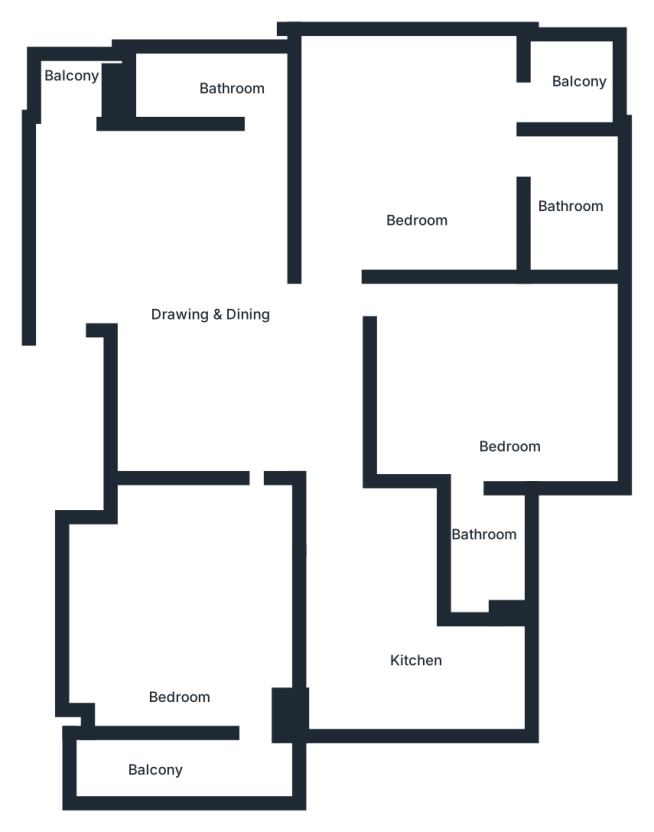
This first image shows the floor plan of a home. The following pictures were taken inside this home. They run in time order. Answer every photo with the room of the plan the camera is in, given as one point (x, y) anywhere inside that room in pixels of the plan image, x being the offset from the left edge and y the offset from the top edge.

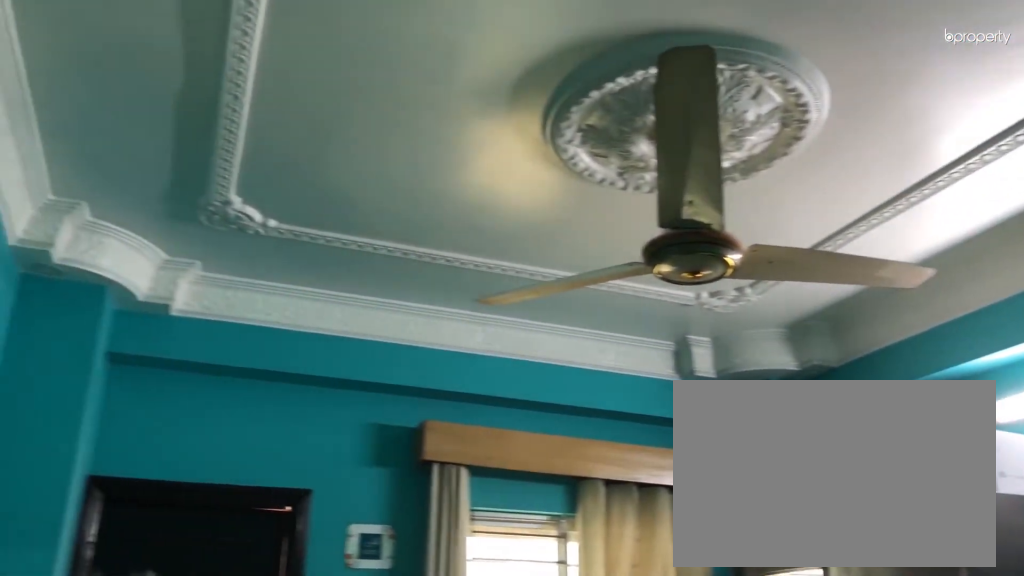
(198, 624)
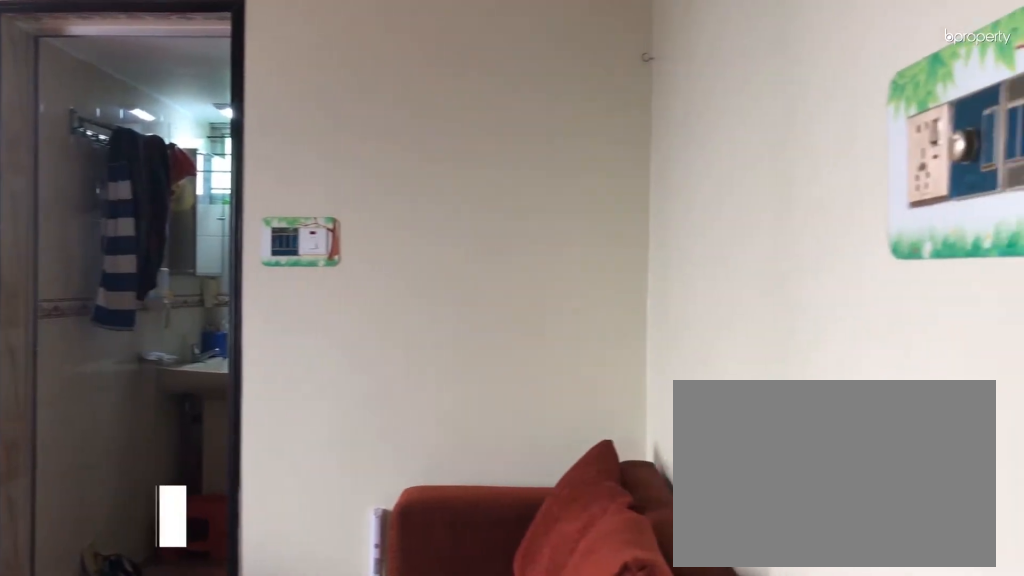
(418, 165)
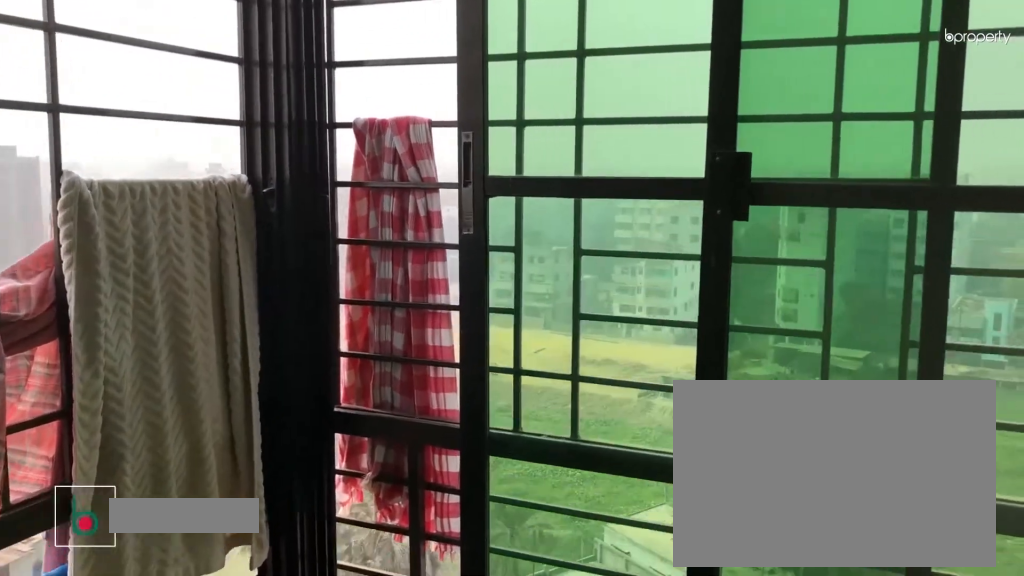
(582, 86)
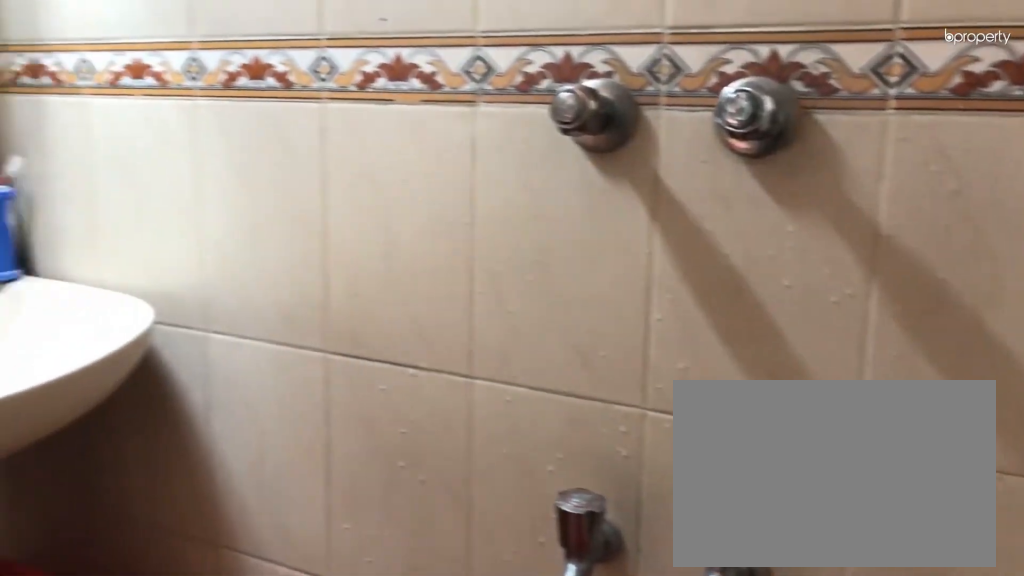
(572, 199)
